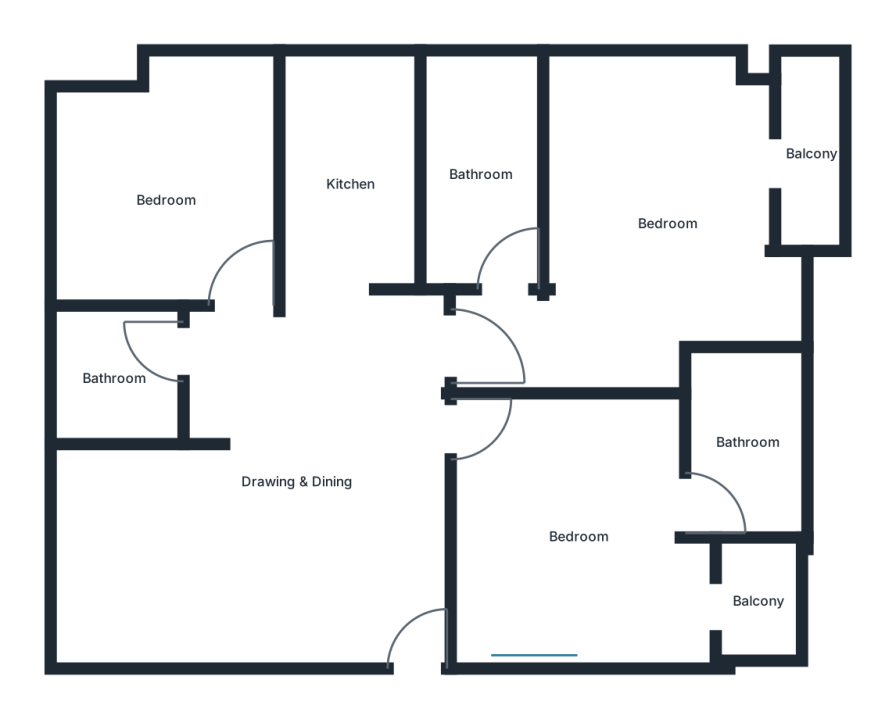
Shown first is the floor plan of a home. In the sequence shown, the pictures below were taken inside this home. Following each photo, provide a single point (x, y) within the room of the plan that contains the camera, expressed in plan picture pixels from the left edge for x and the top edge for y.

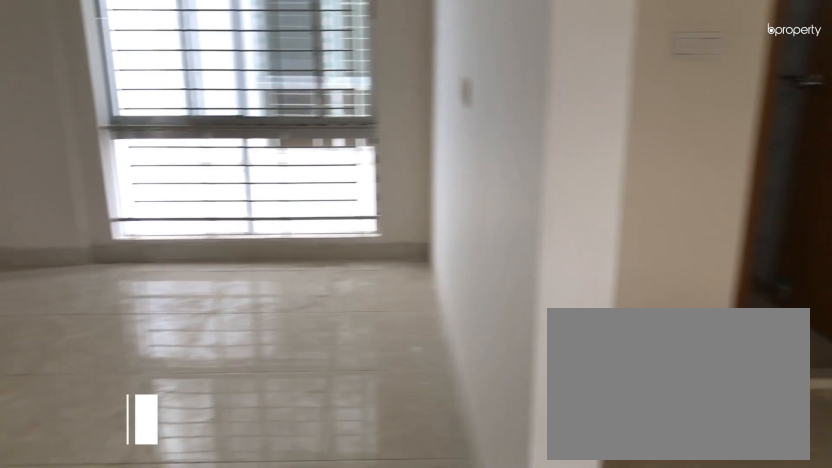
(295, 481)
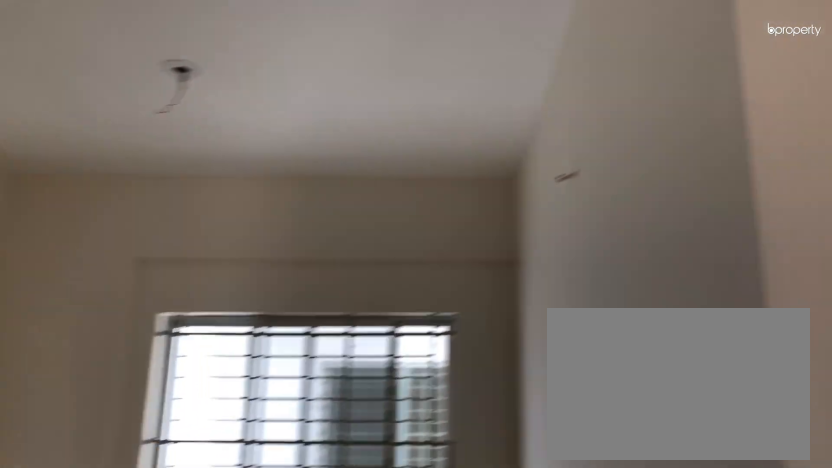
(295, 481)
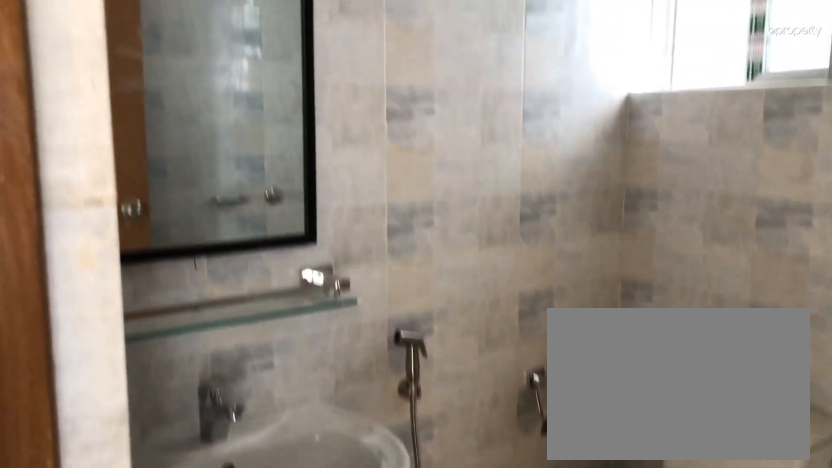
(116, 378)
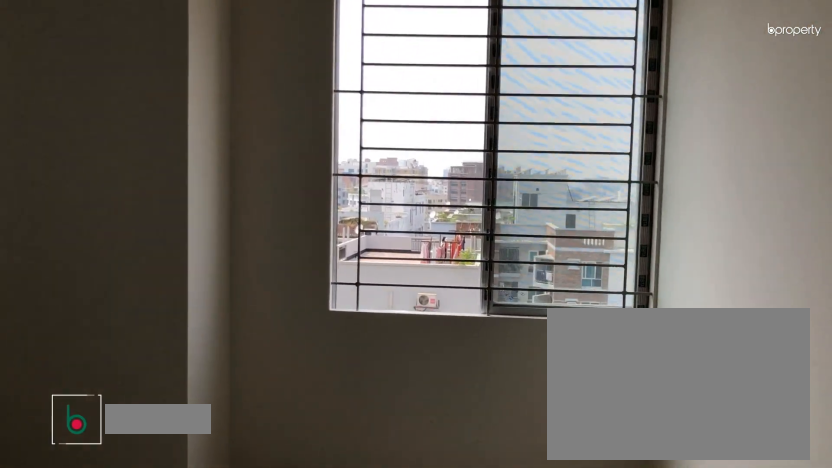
(168, 201)
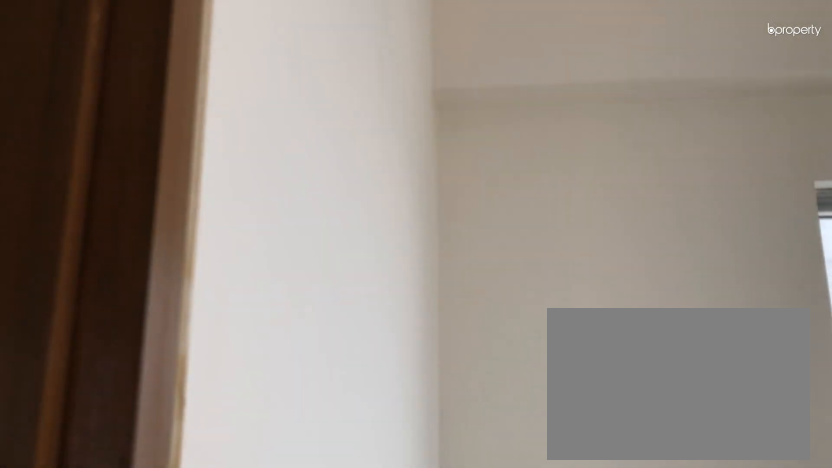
(168, 201)
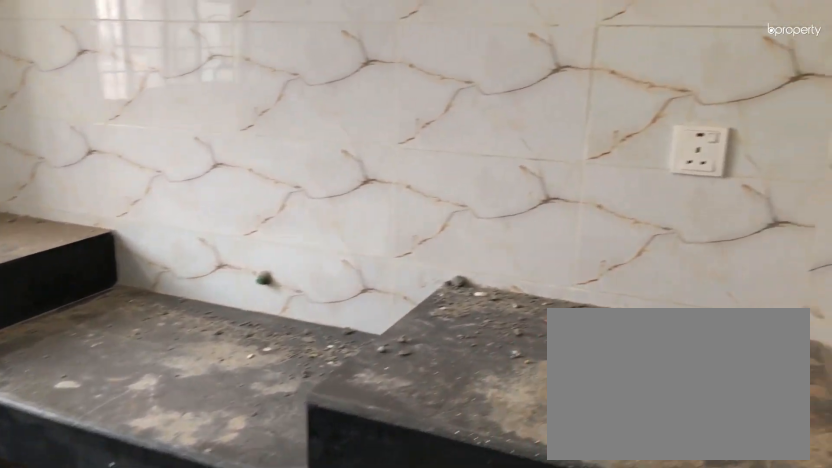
(353, 183)
